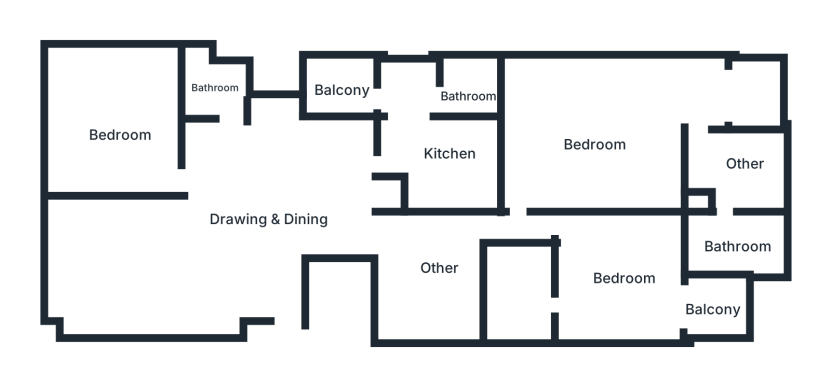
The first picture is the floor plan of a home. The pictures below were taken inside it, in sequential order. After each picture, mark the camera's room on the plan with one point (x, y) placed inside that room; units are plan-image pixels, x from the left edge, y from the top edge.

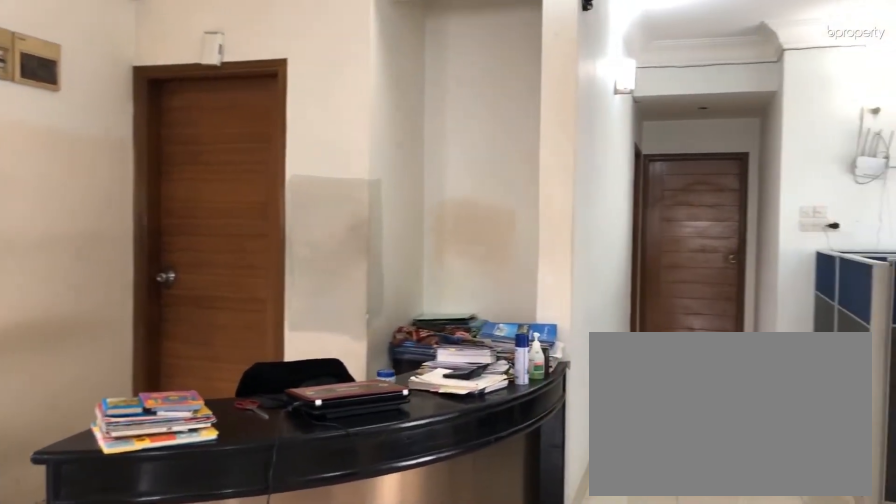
(276, 235)
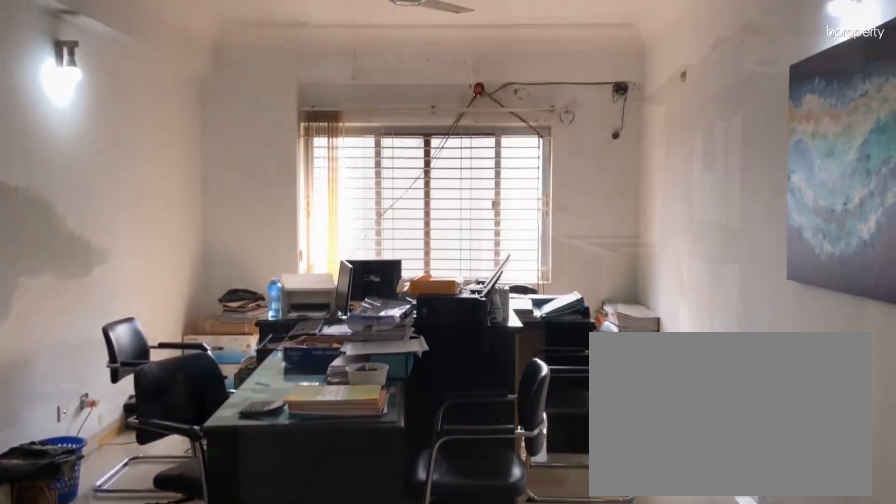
(277, 222)
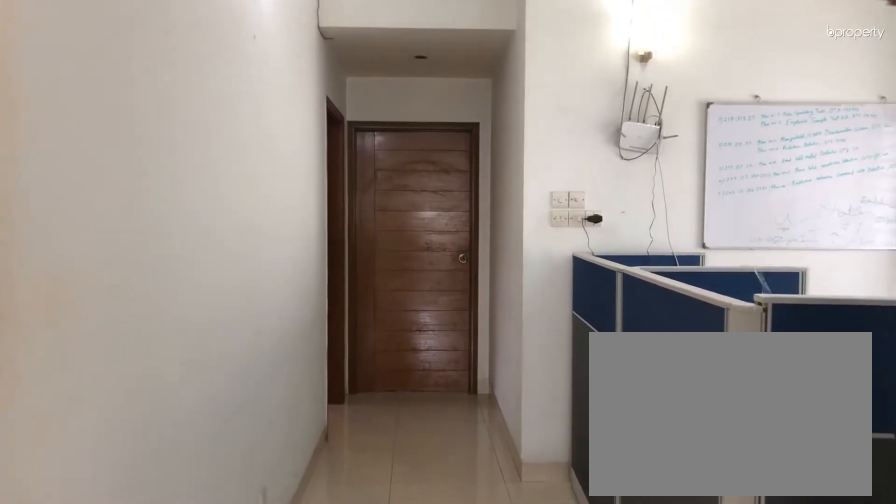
(416, 237)
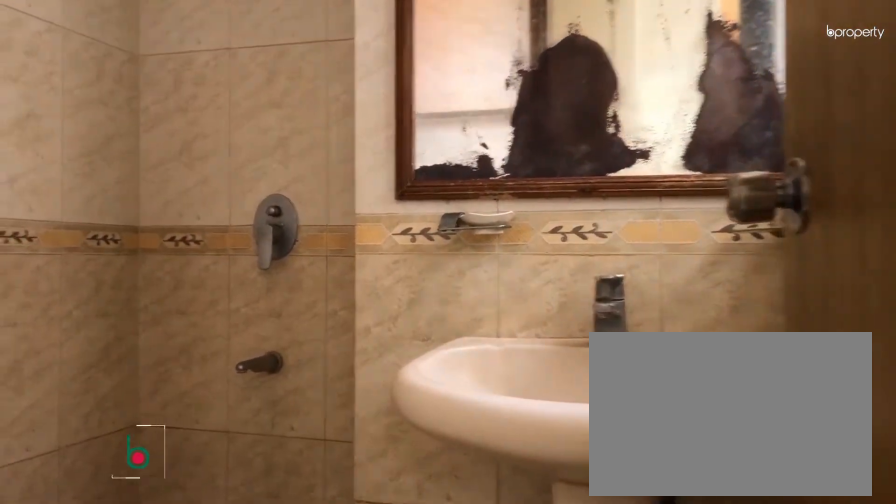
(210, 93)
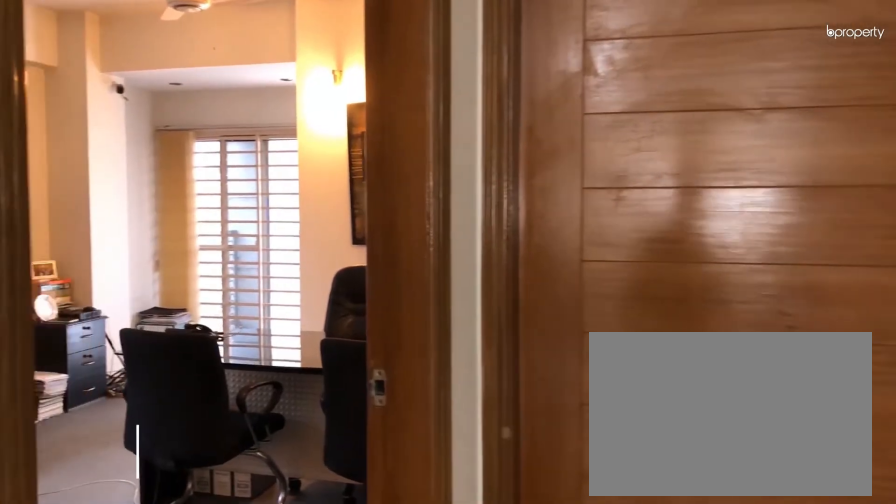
(528, 184)
